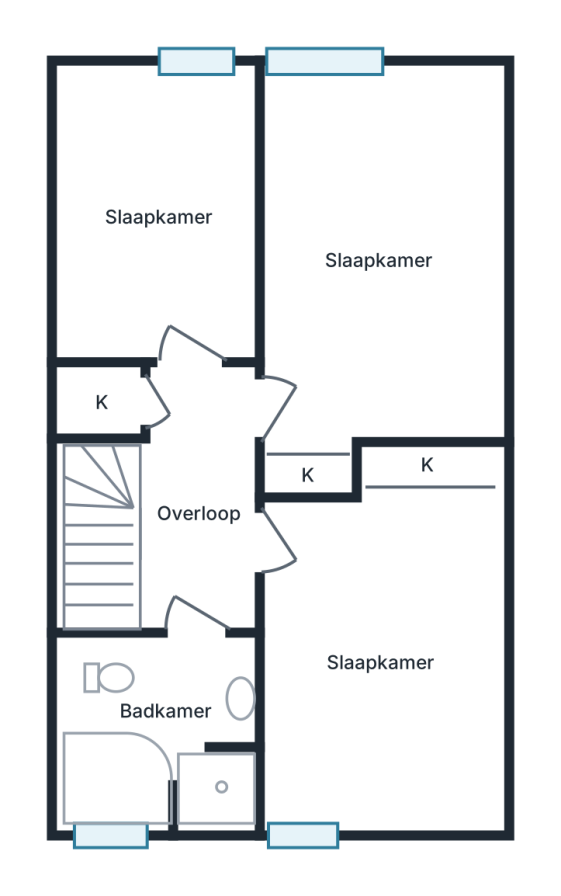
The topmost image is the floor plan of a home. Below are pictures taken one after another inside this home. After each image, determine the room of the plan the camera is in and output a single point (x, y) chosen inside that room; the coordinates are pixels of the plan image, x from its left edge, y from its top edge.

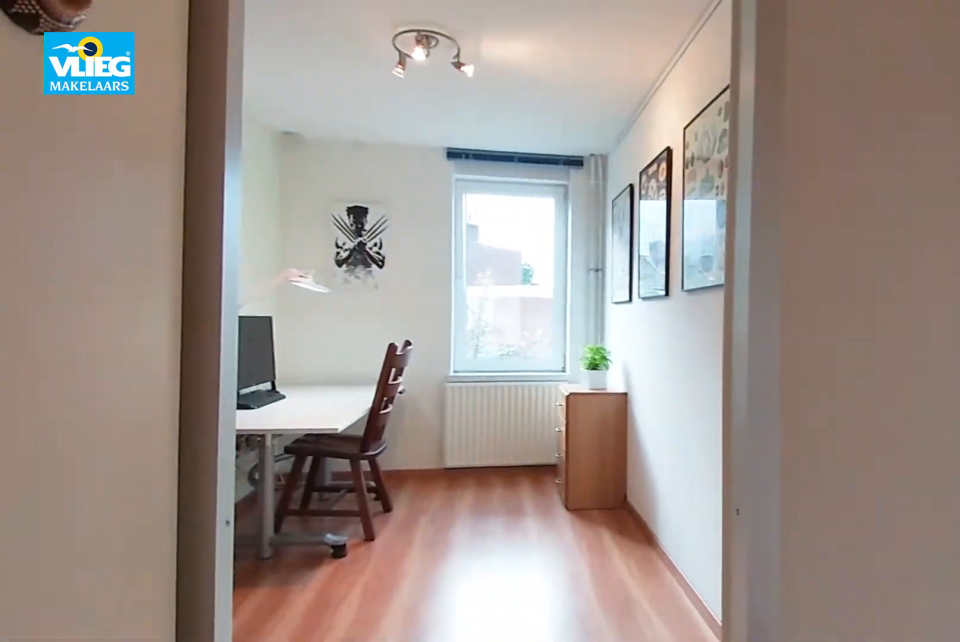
(197, 498)
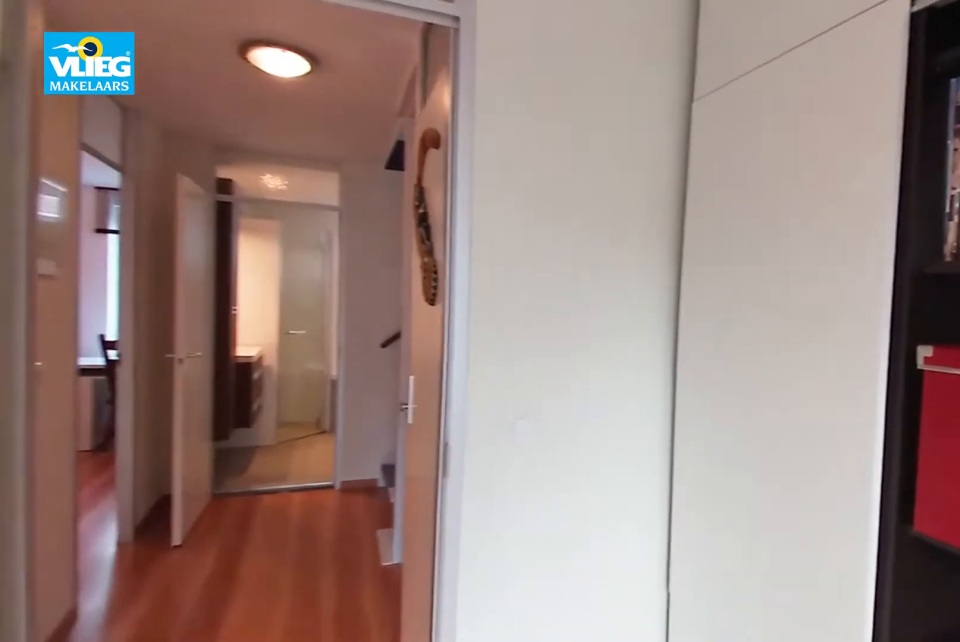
(143, 219)
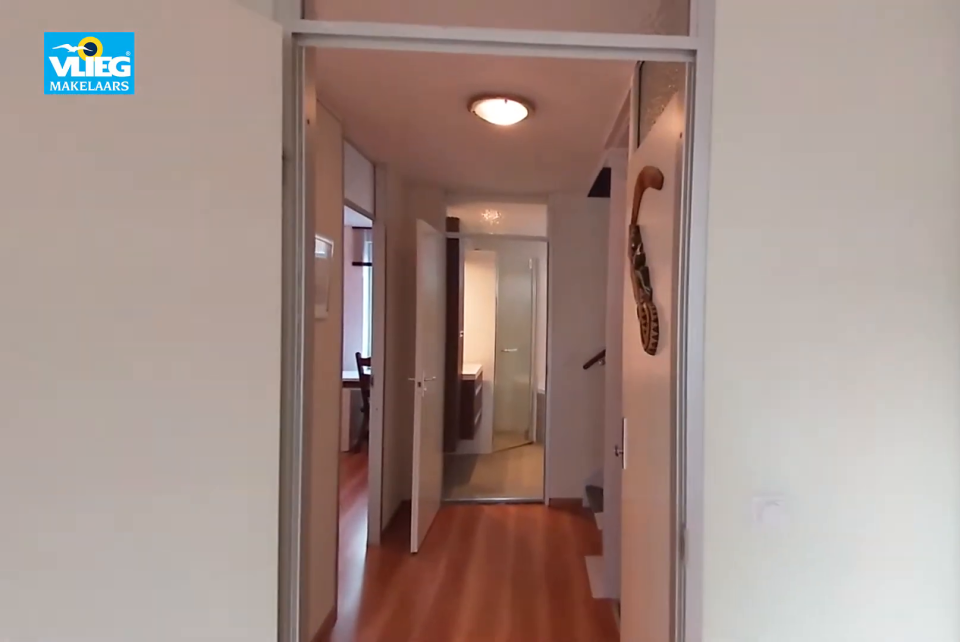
(143, 219)
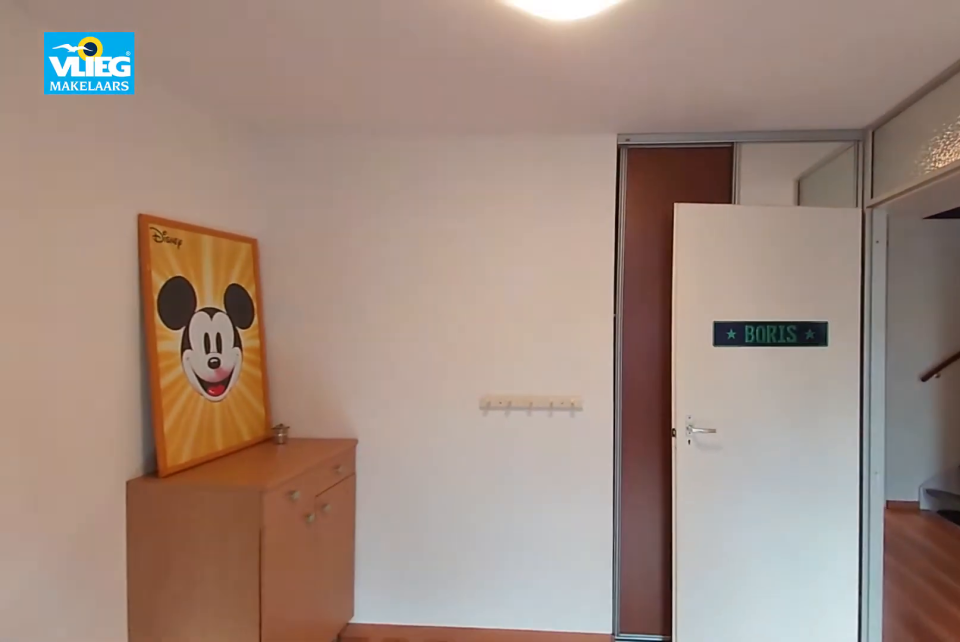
(413, 105)
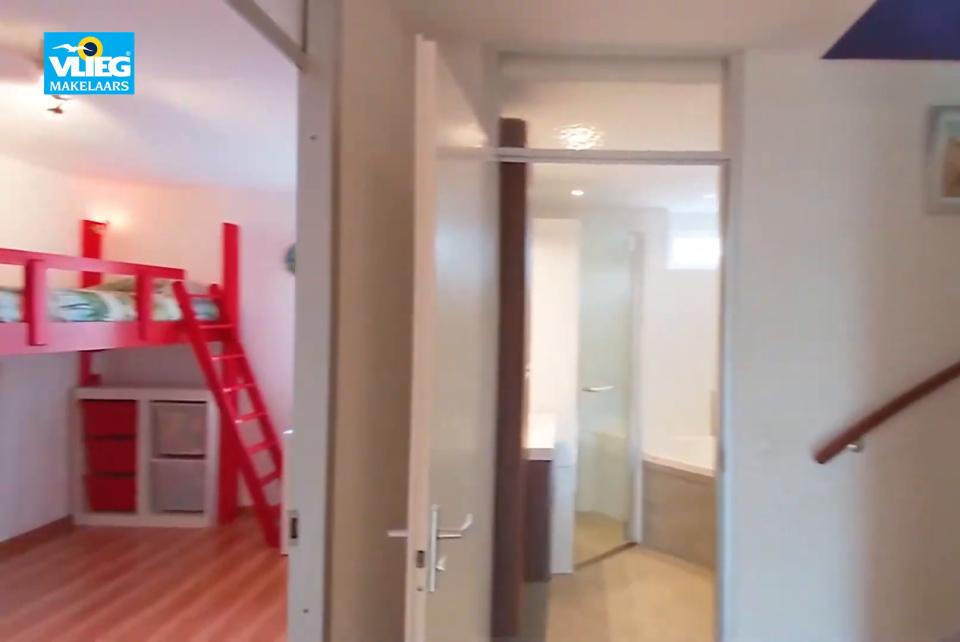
(197, 498)
